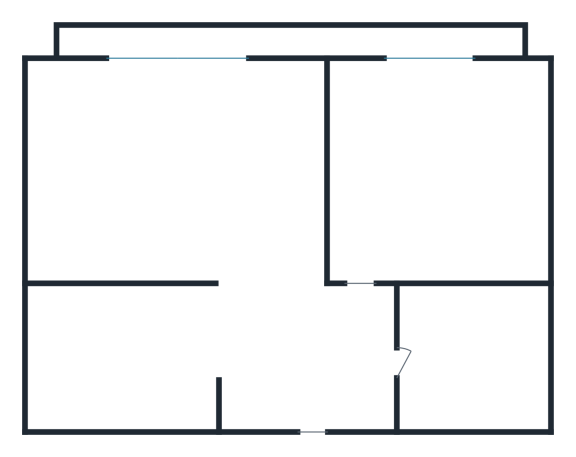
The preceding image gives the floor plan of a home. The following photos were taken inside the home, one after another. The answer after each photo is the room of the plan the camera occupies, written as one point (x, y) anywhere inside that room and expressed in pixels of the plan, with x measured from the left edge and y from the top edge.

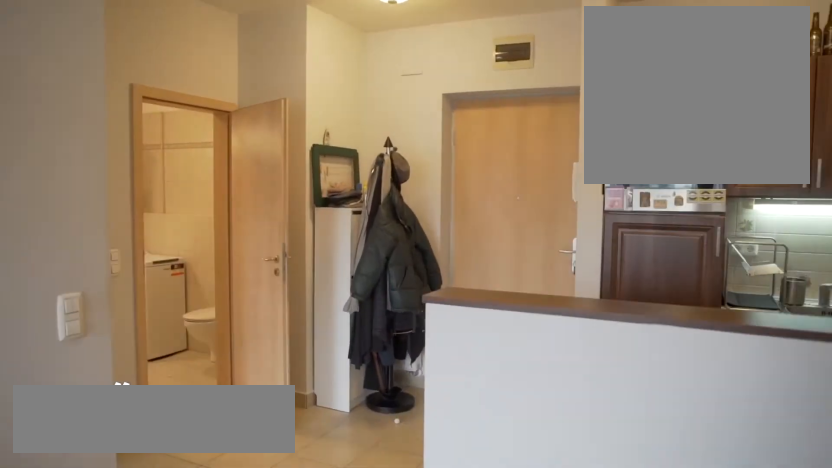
(200, 162)
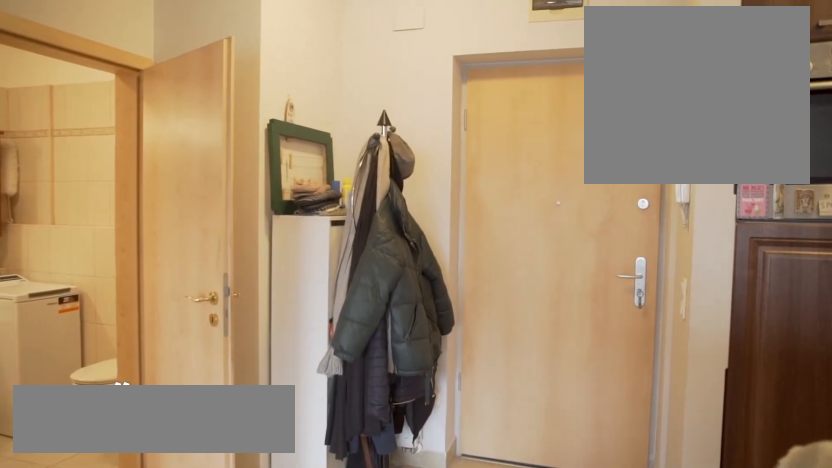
(216, 203)
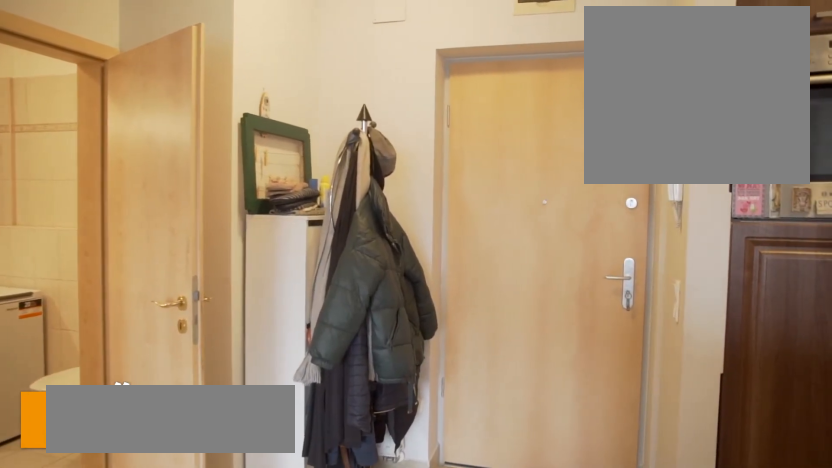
(227, 224)
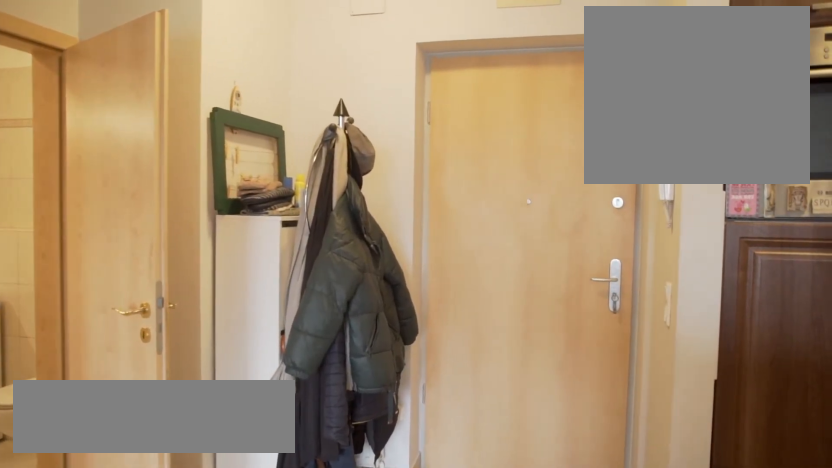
(236, 246)
